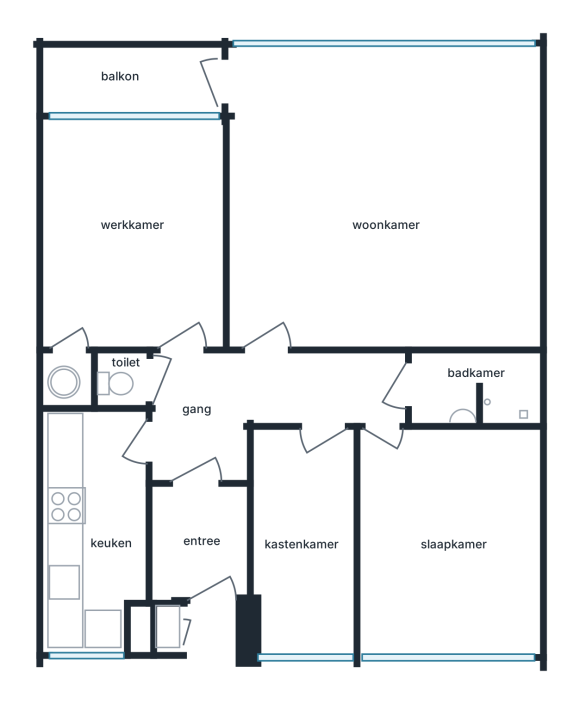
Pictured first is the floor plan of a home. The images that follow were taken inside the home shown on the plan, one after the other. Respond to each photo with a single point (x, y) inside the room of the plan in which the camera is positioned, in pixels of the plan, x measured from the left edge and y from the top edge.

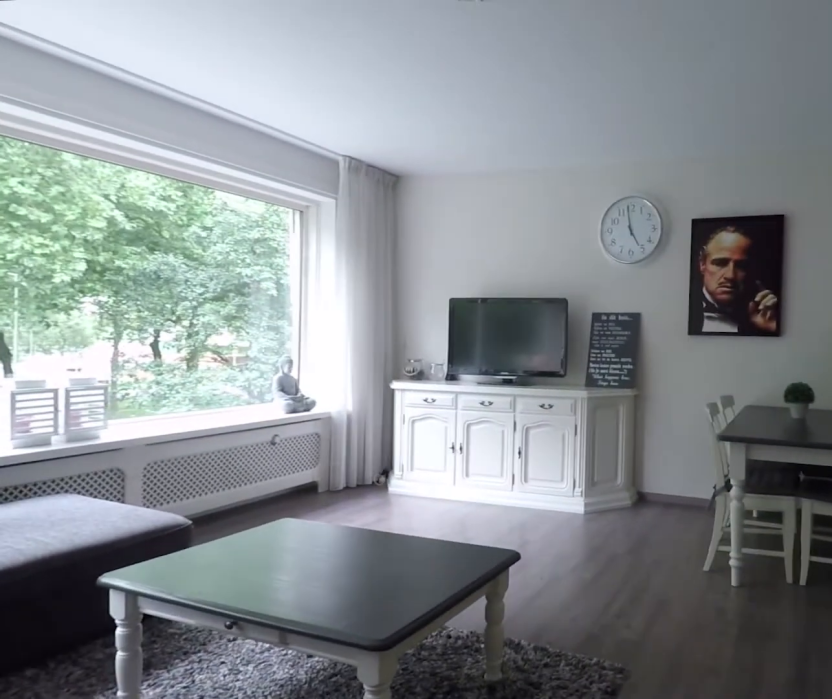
(383, 199)
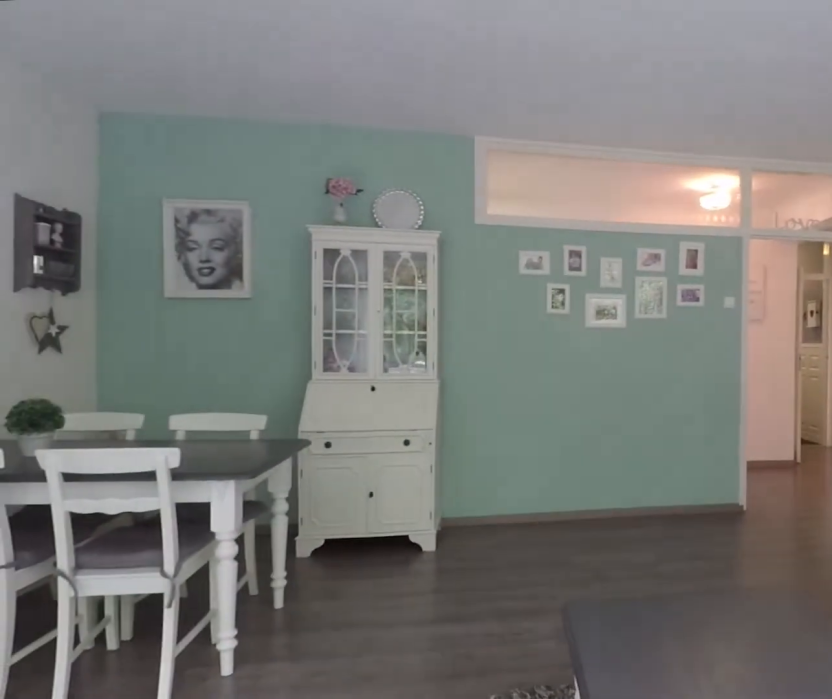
(383, 199)
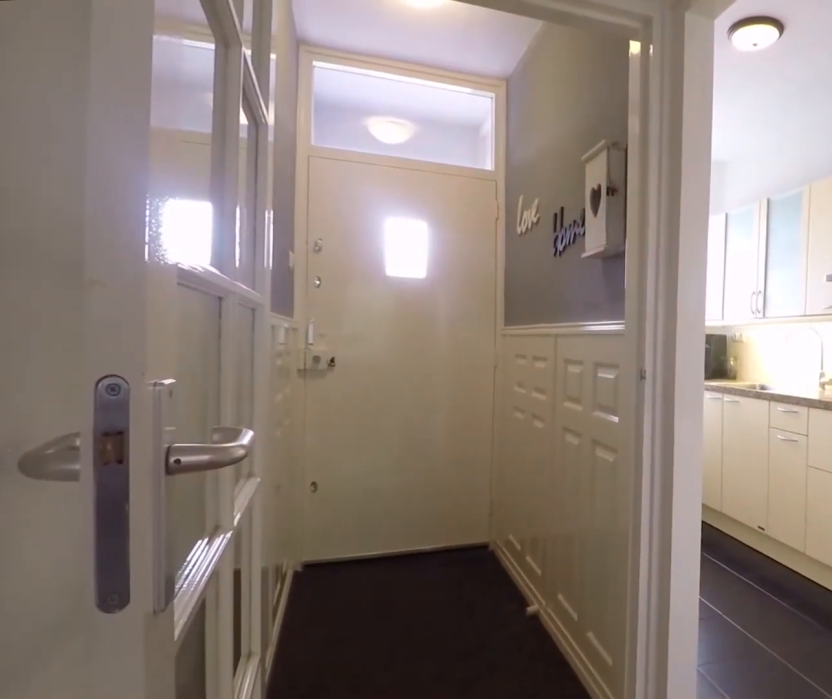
(261, 402)
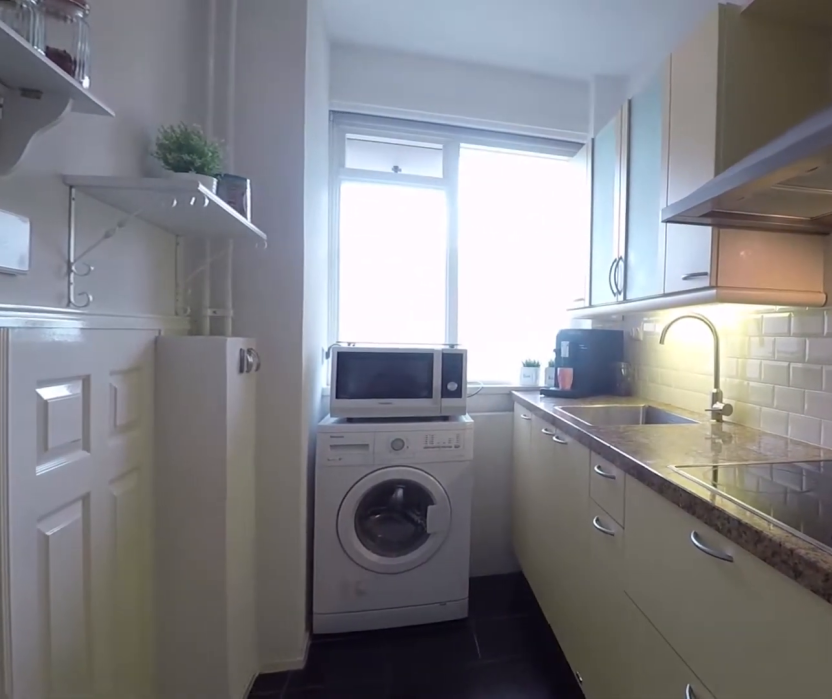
(94, 527)
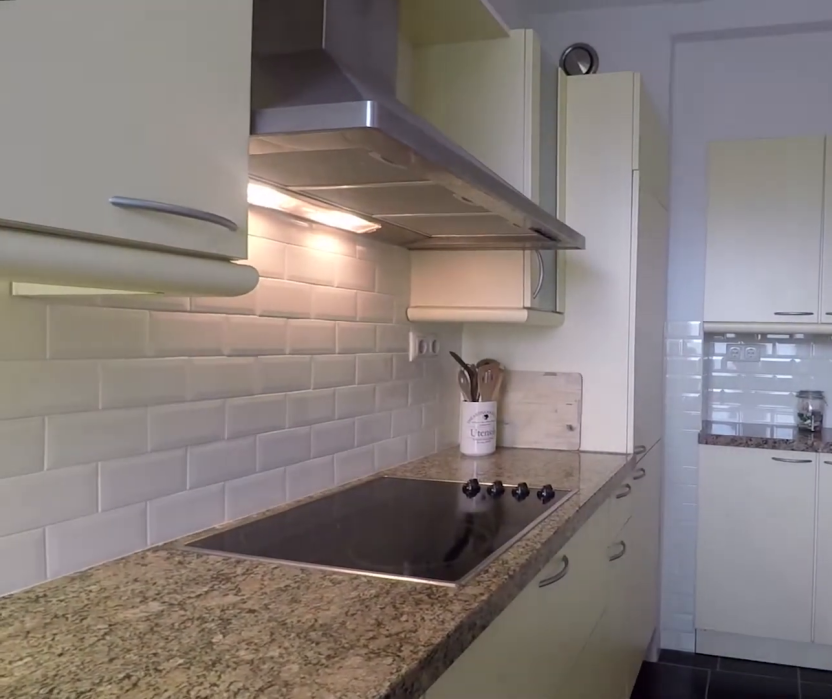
(94, 527)
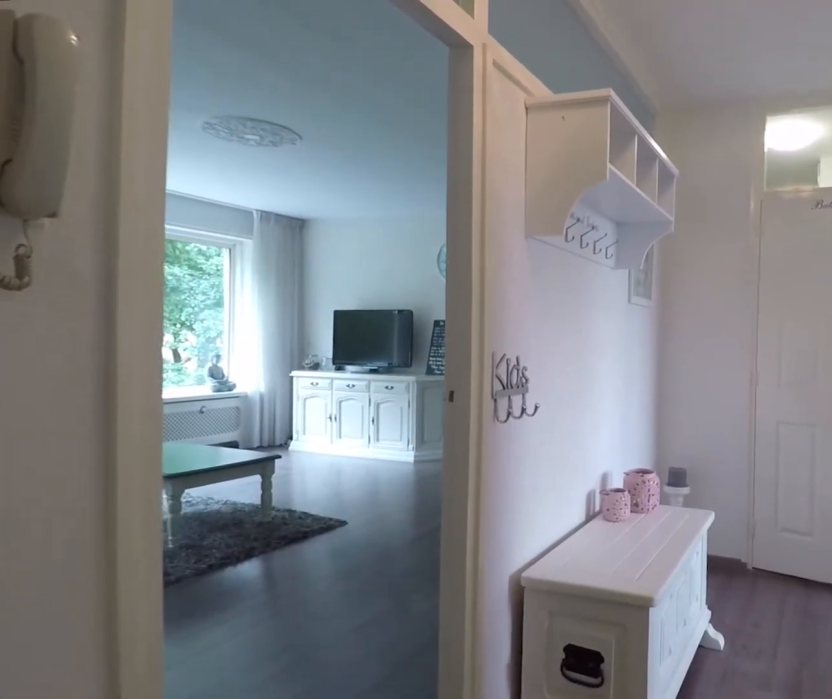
(261, 402)
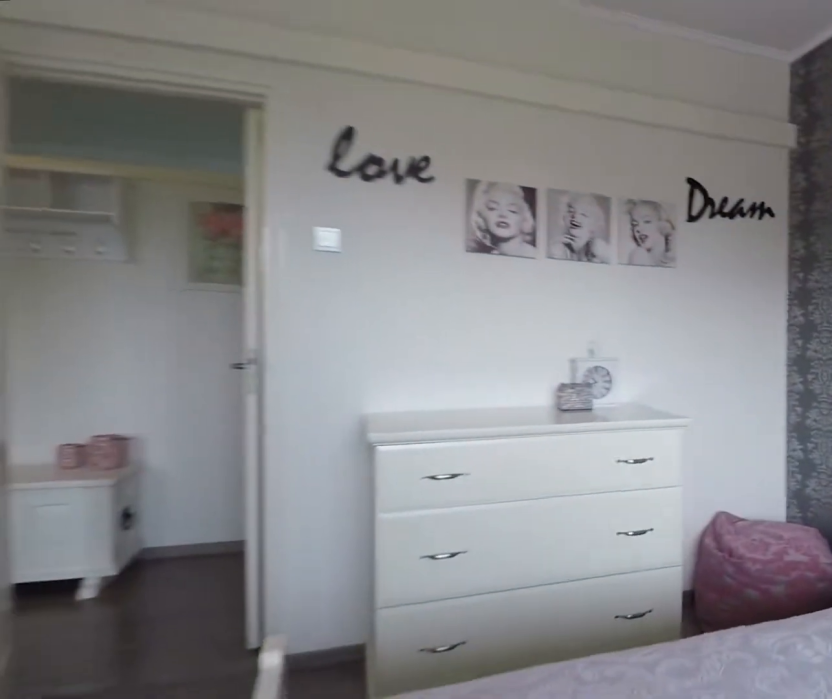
(448, 541)
